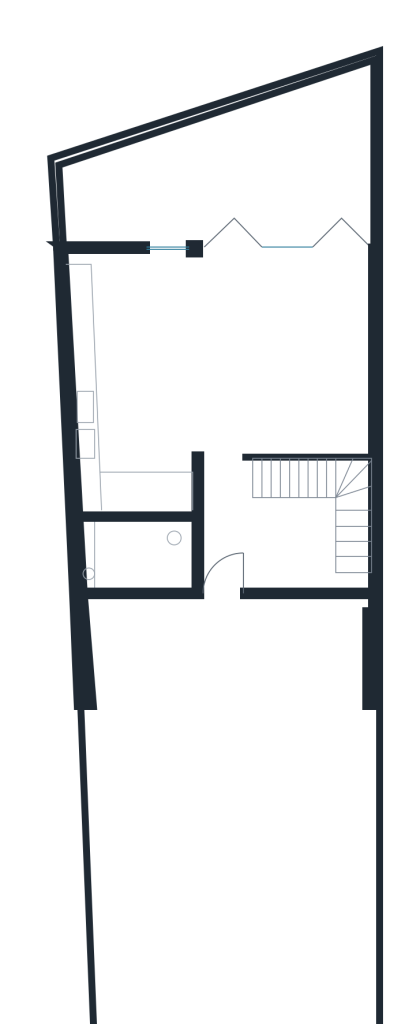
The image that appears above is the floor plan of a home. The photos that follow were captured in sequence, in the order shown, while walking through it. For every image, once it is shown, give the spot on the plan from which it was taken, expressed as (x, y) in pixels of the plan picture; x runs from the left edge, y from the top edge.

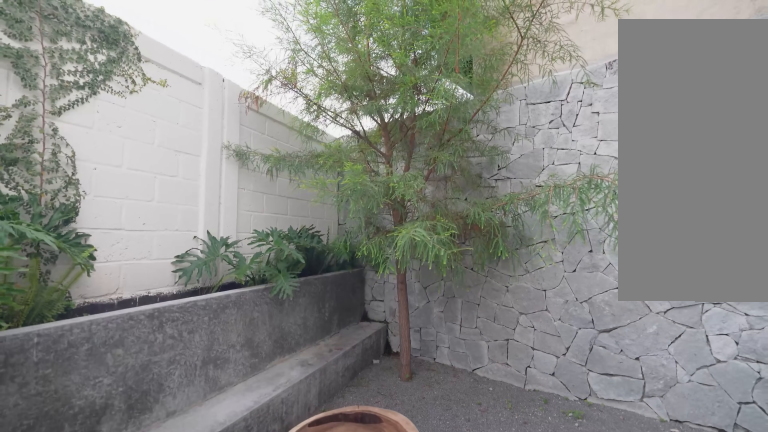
(223, 225)
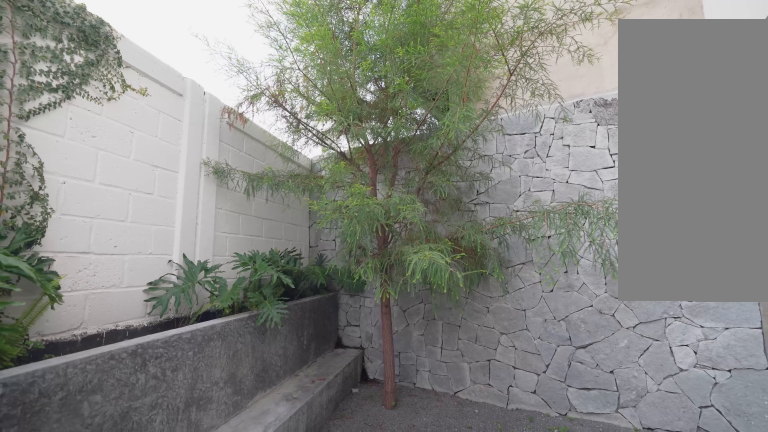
(216, 166)
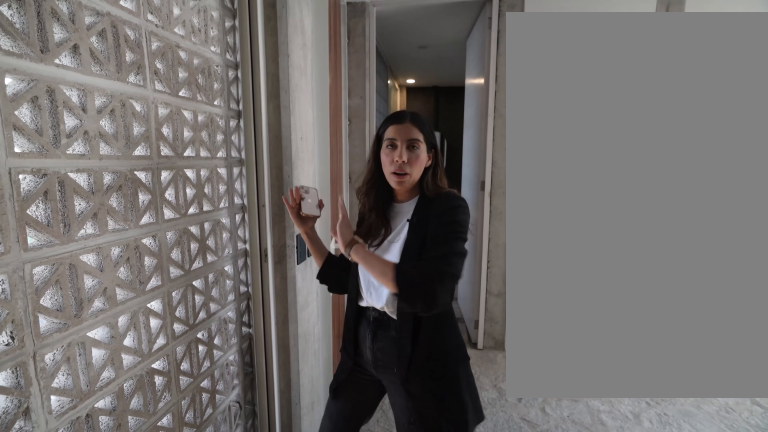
(300, 577)
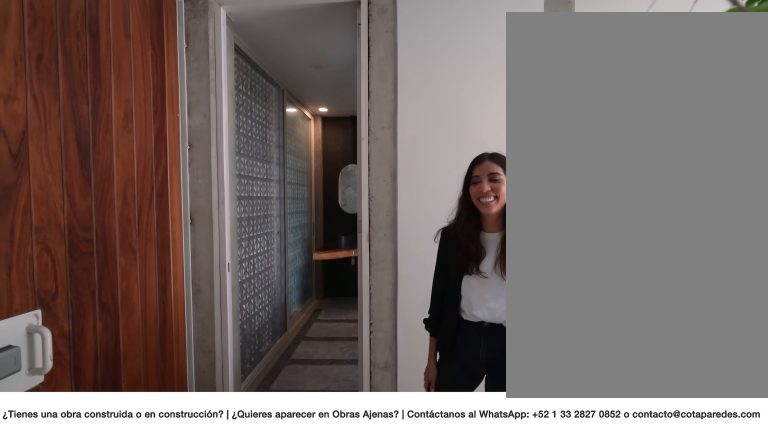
(283, 567)
